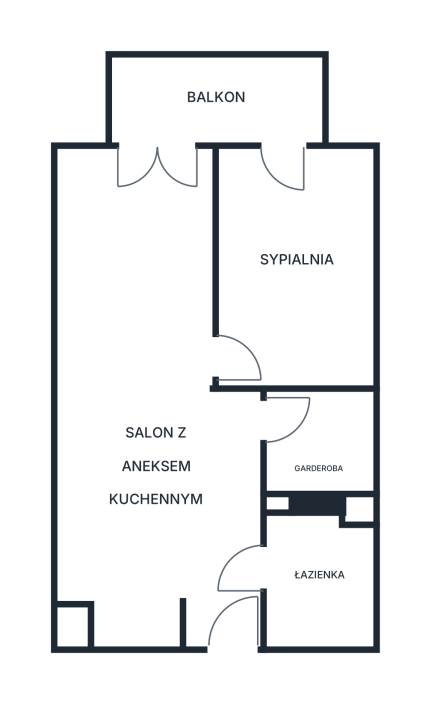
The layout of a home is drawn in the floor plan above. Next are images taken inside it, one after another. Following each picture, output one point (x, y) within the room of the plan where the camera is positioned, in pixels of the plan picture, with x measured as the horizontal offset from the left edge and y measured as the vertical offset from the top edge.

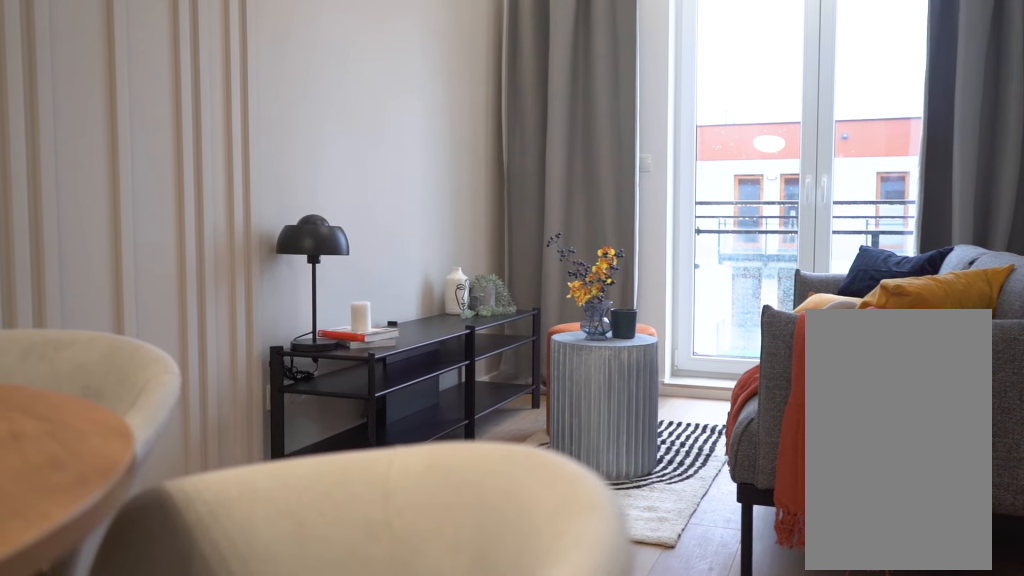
(146, 399)
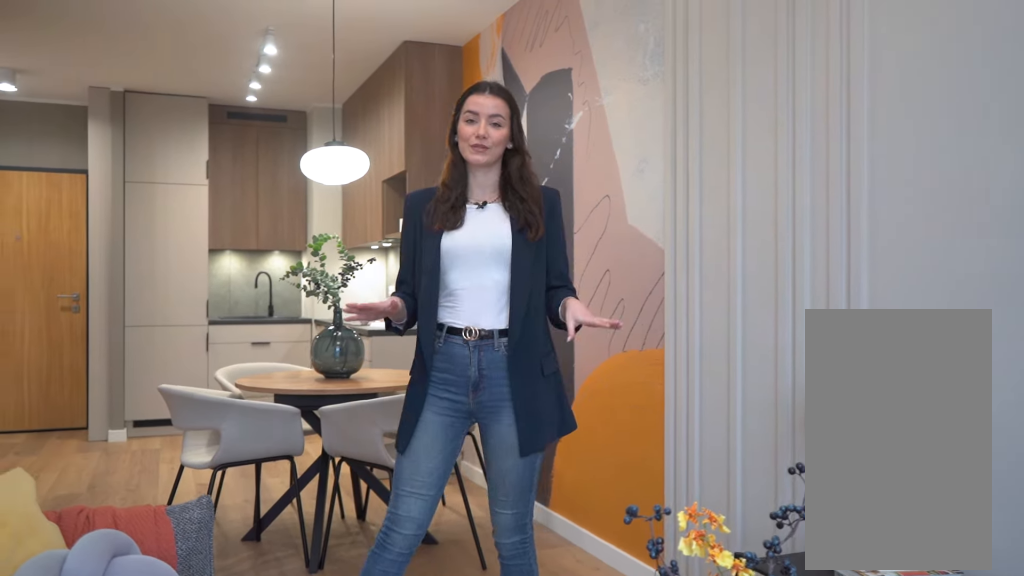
(146, 399)
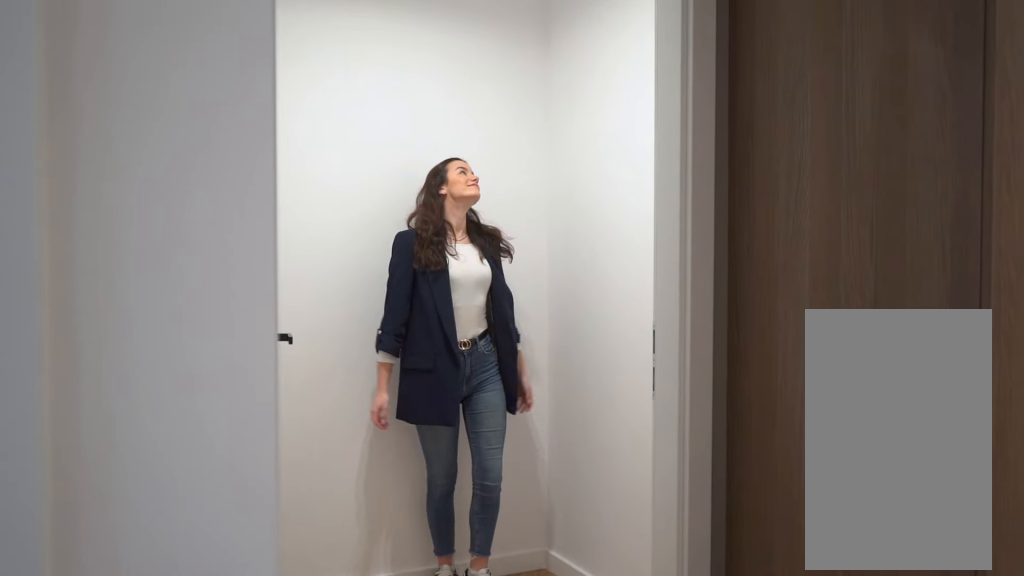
(318, 441)
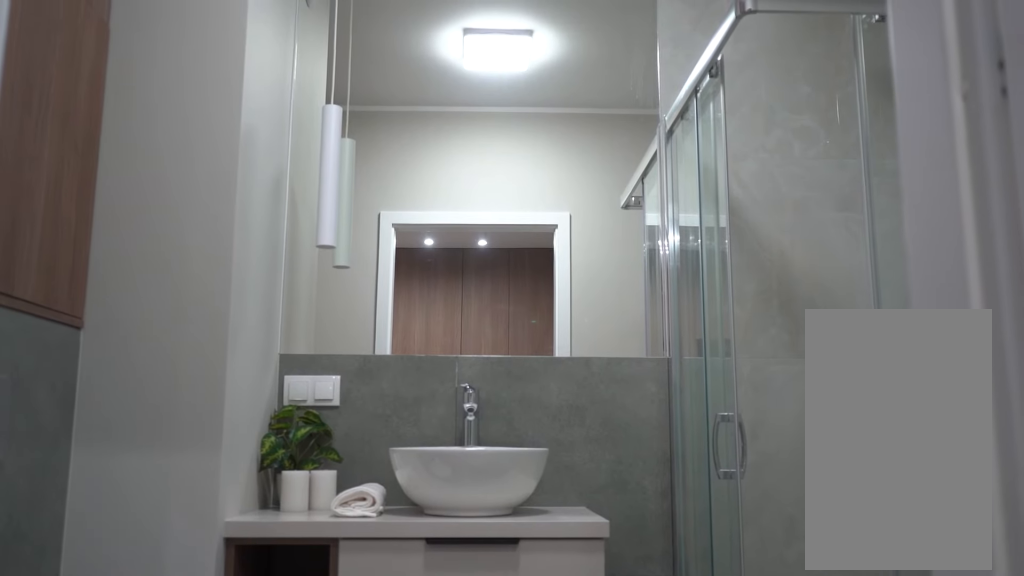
(319, 581)
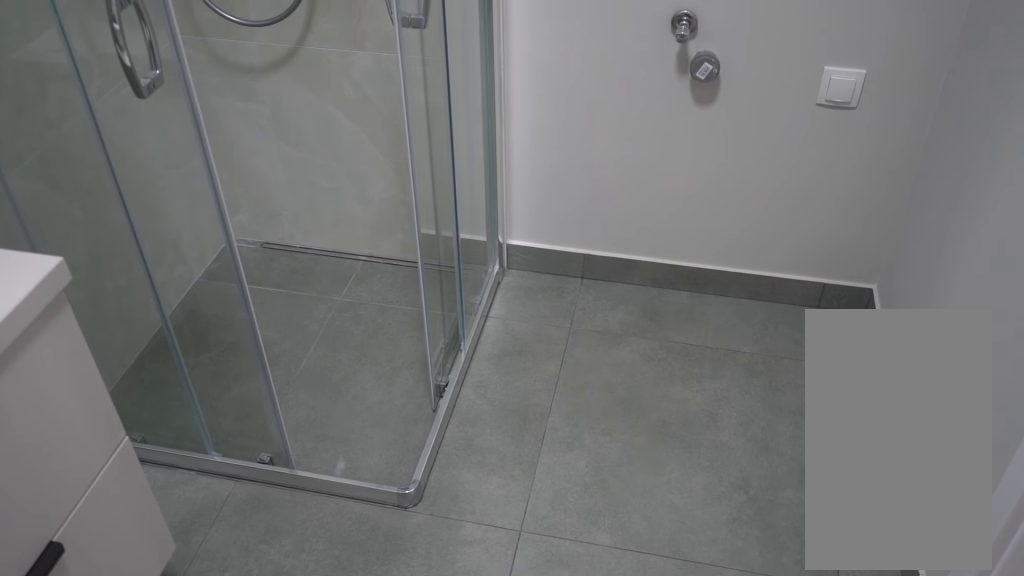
(319, 581)
